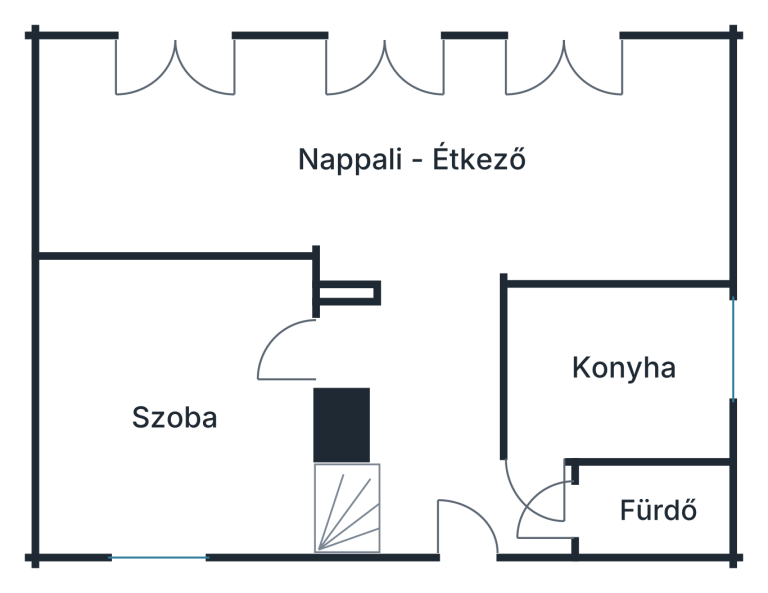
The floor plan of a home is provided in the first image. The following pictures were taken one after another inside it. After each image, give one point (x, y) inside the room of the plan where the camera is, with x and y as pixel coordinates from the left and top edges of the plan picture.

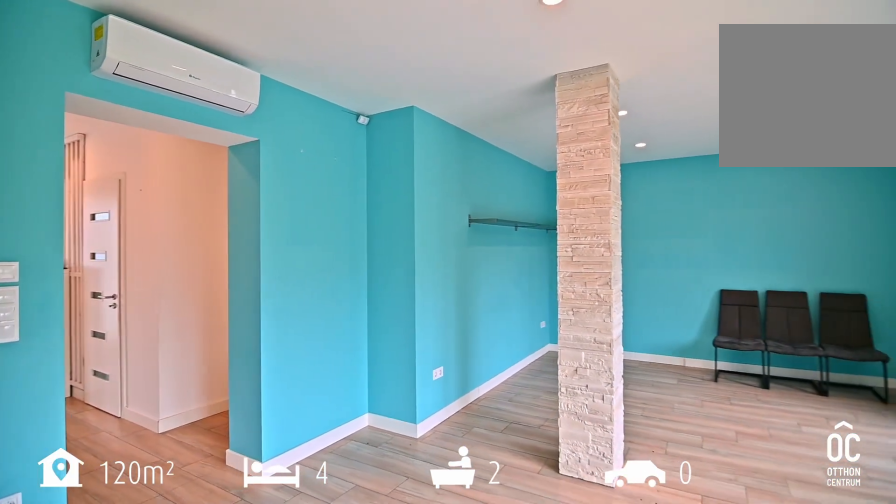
(407, 161)
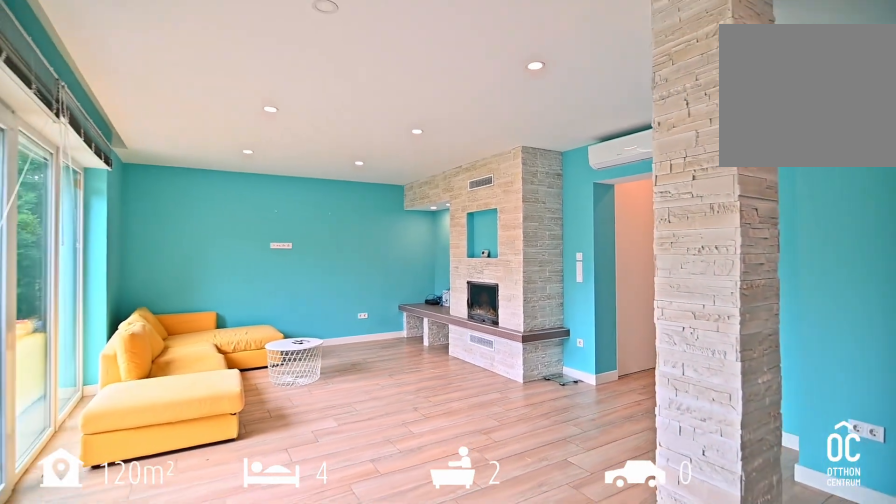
(408, 161)
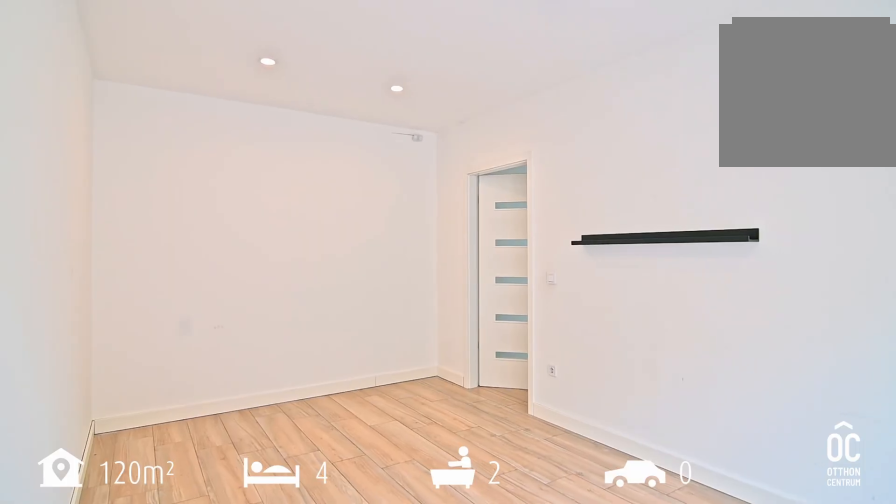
(173, 410)
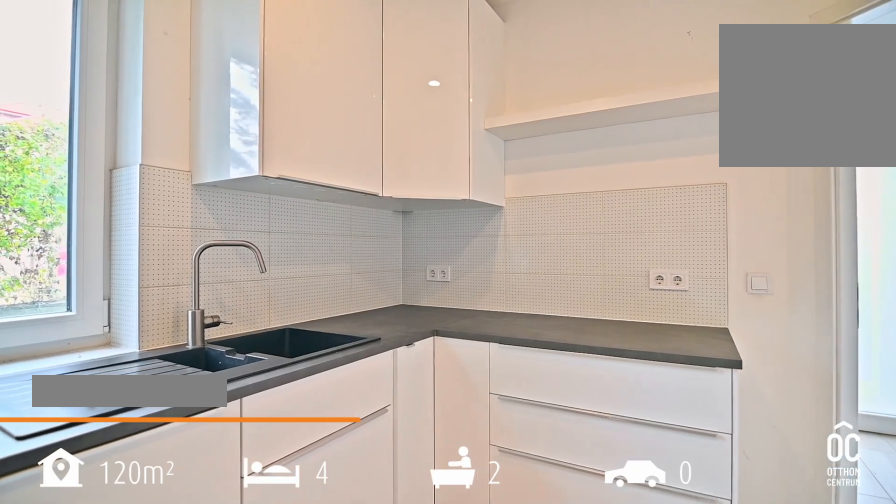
(620, 372)
